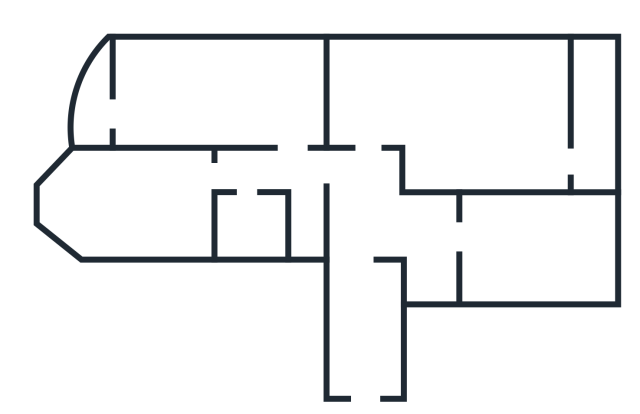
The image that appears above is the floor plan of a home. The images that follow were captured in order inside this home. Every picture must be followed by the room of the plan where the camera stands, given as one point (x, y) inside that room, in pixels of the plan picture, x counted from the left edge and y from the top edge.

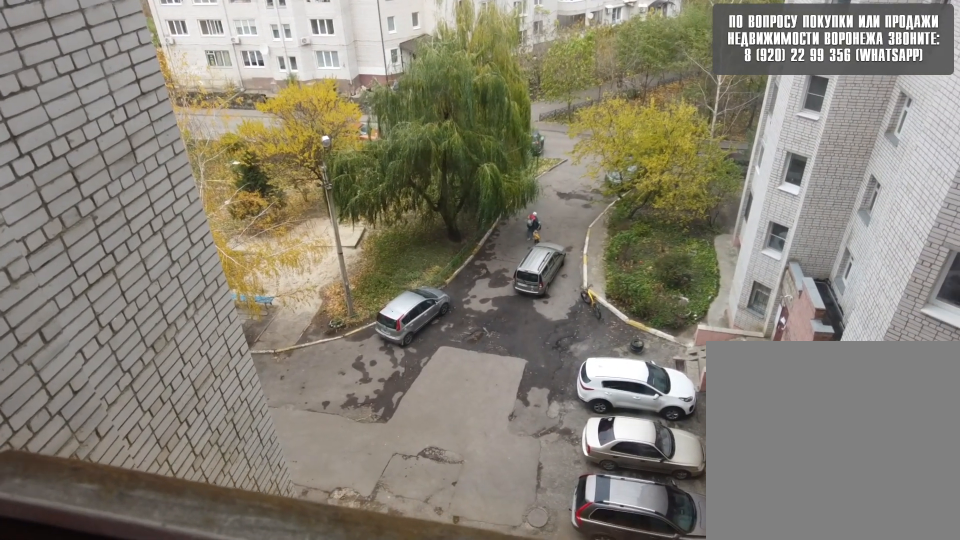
(607, 155)
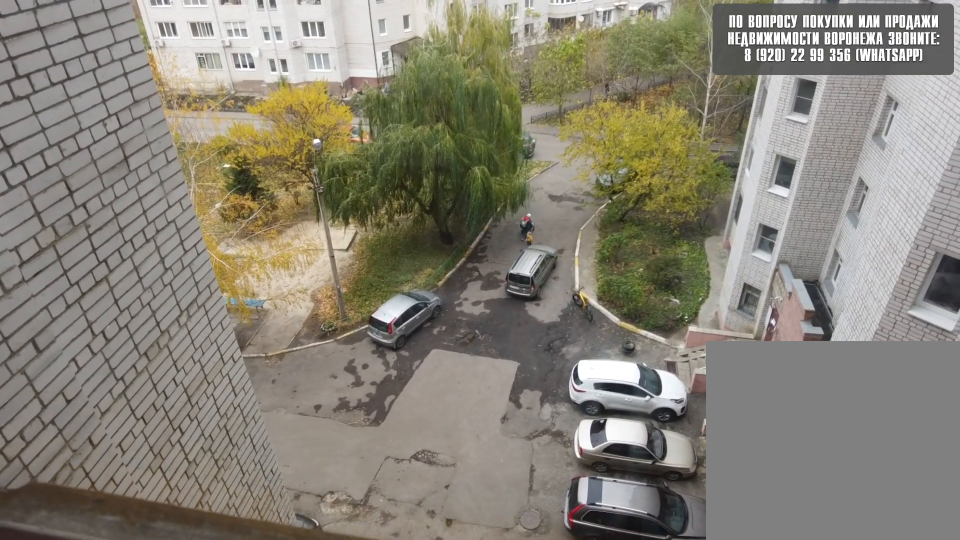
(607, 155)
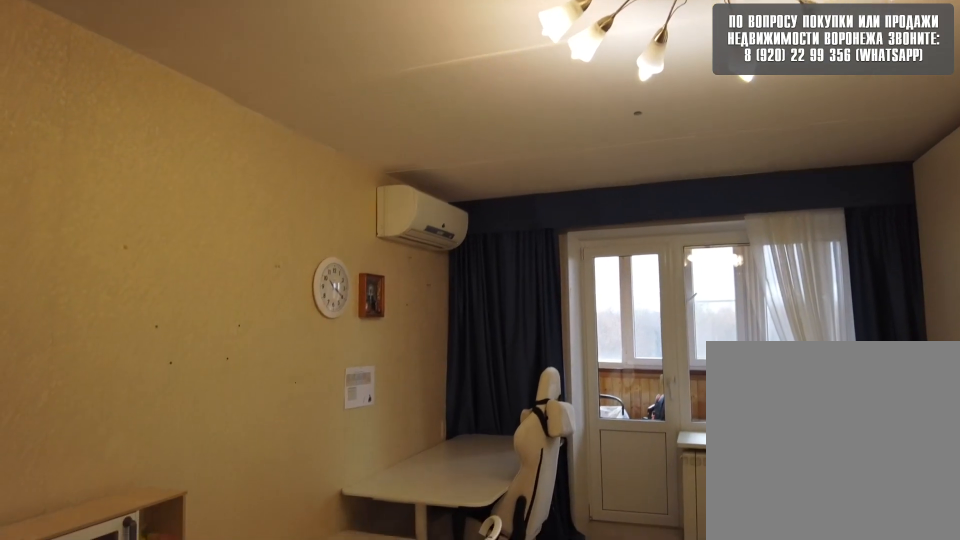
(263, 101)
